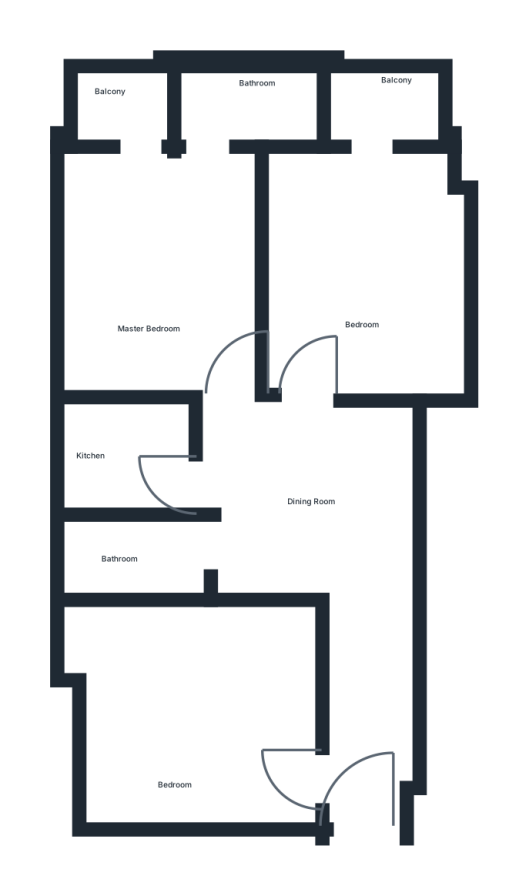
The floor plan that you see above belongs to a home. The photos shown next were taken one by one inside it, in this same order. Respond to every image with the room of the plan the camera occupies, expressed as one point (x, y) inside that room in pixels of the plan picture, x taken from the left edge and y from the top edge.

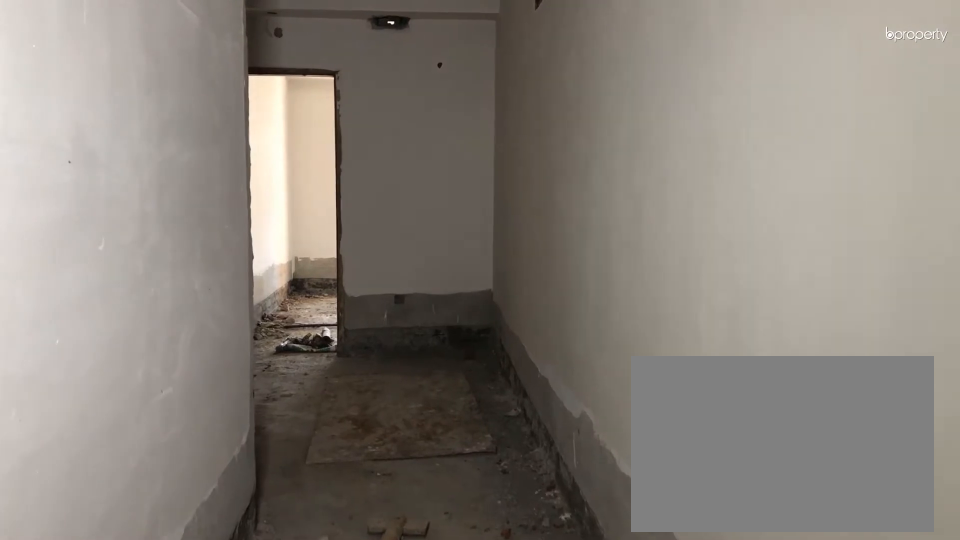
(369, 703)
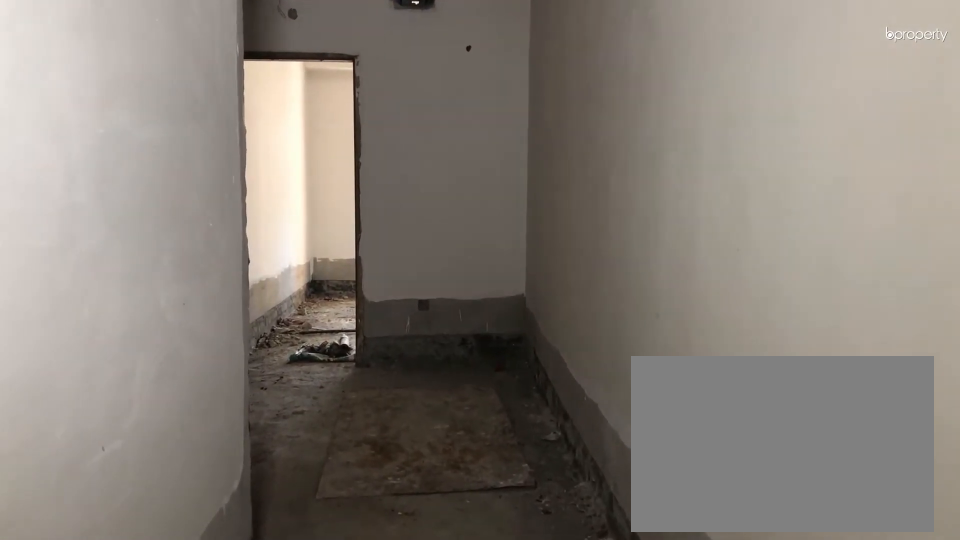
(369, 703)
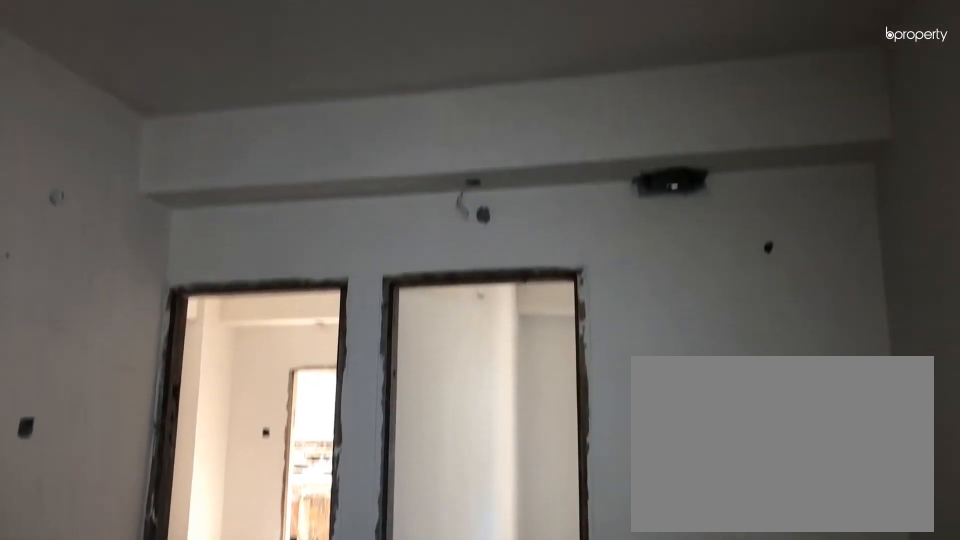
(322, 489)
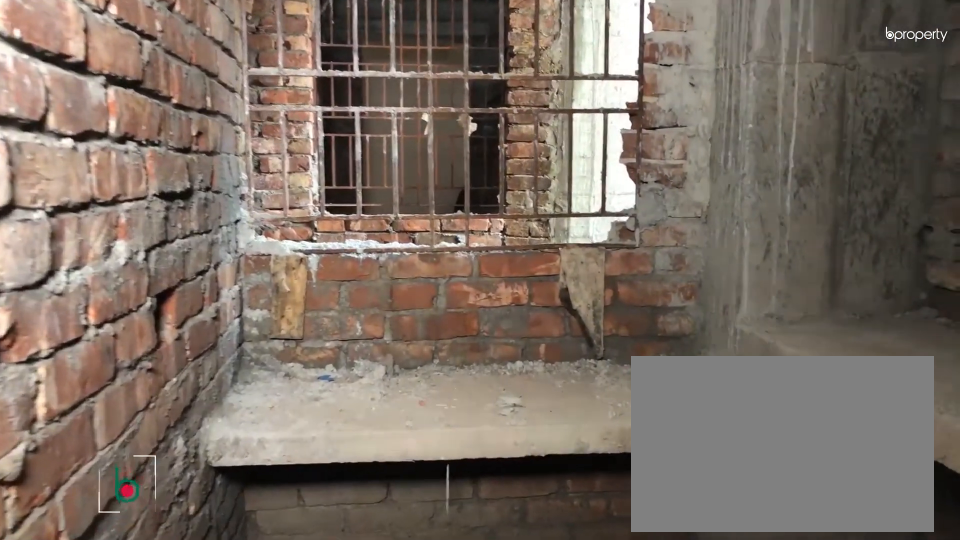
(111, 454)
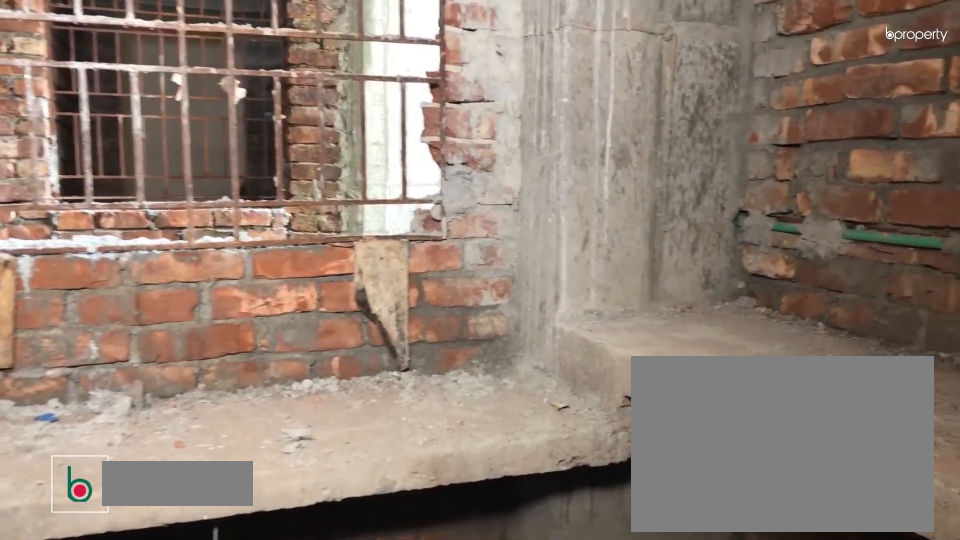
(111, 454)
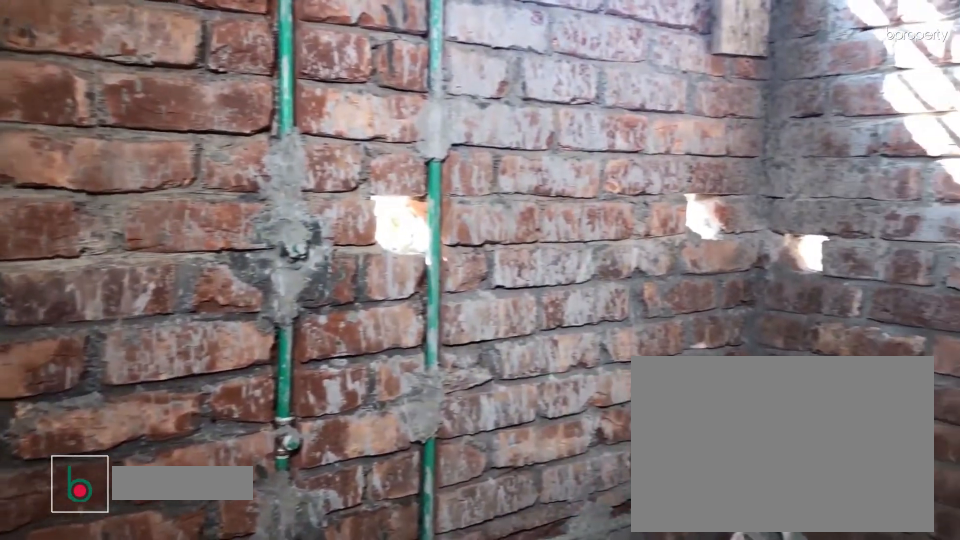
(247, 93)
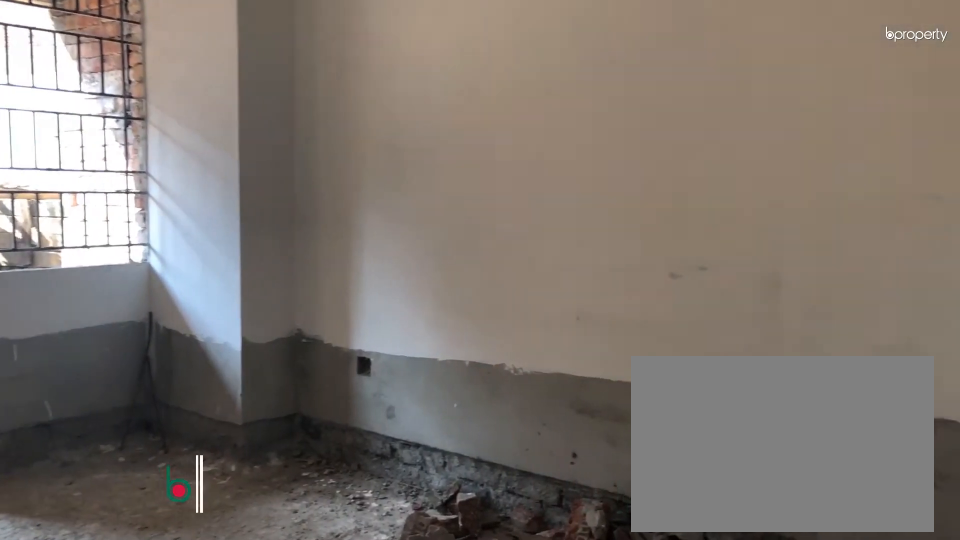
(350, 260)
